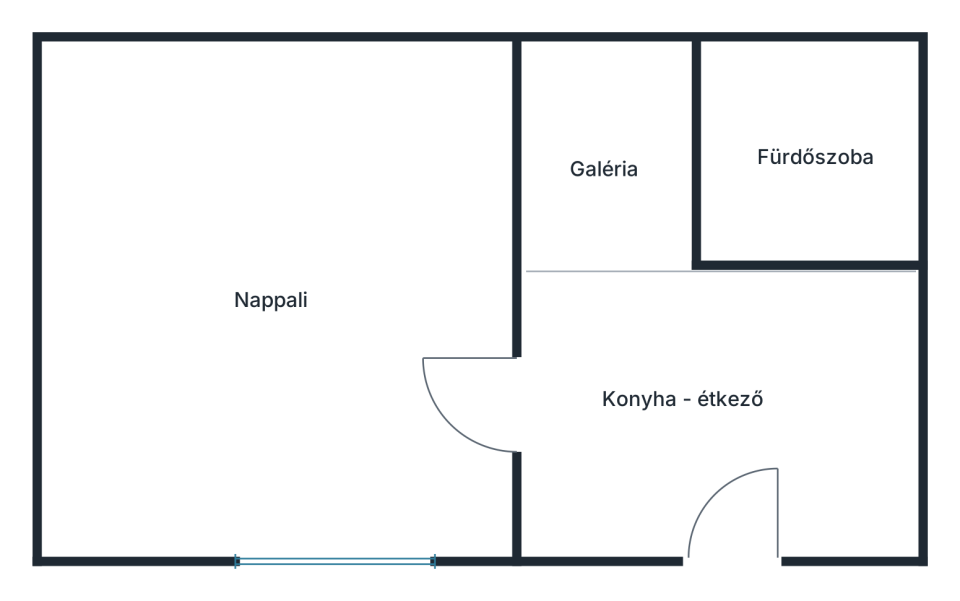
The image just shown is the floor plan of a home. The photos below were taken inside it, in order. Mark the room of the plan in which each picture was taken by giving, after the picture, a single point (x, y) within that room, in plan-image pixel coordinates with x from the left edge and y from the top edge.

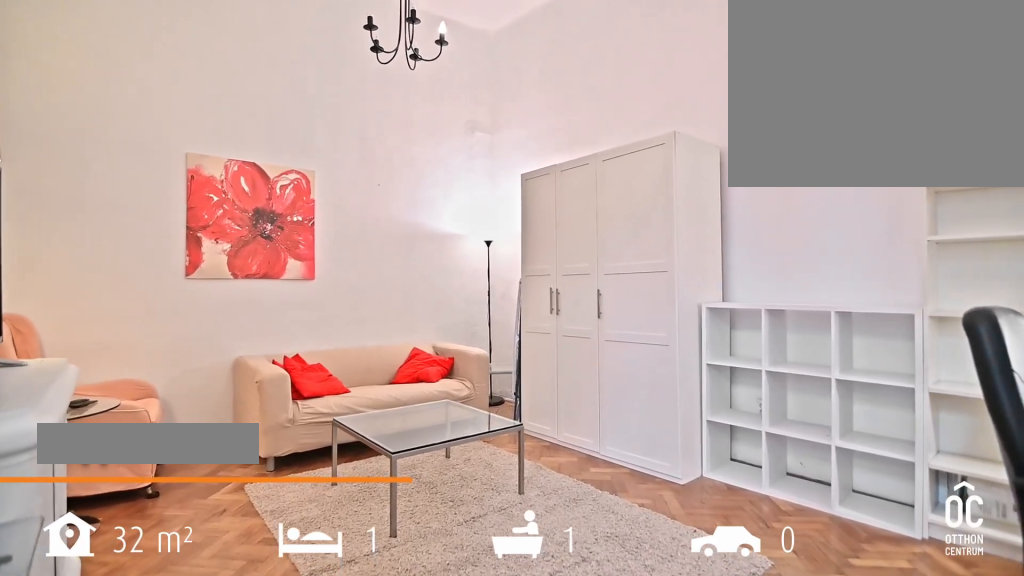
(272, 295)
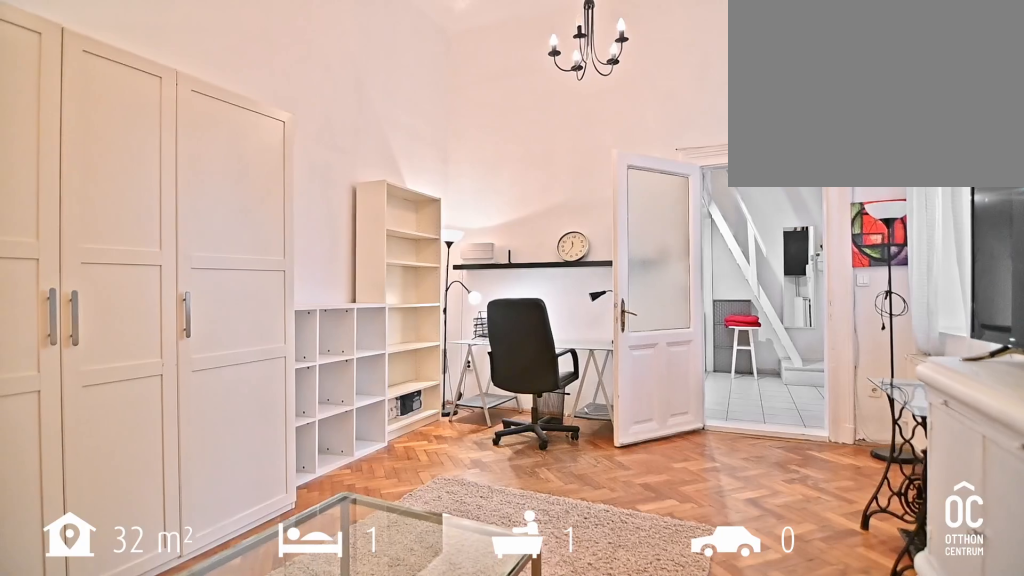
(272, 295)
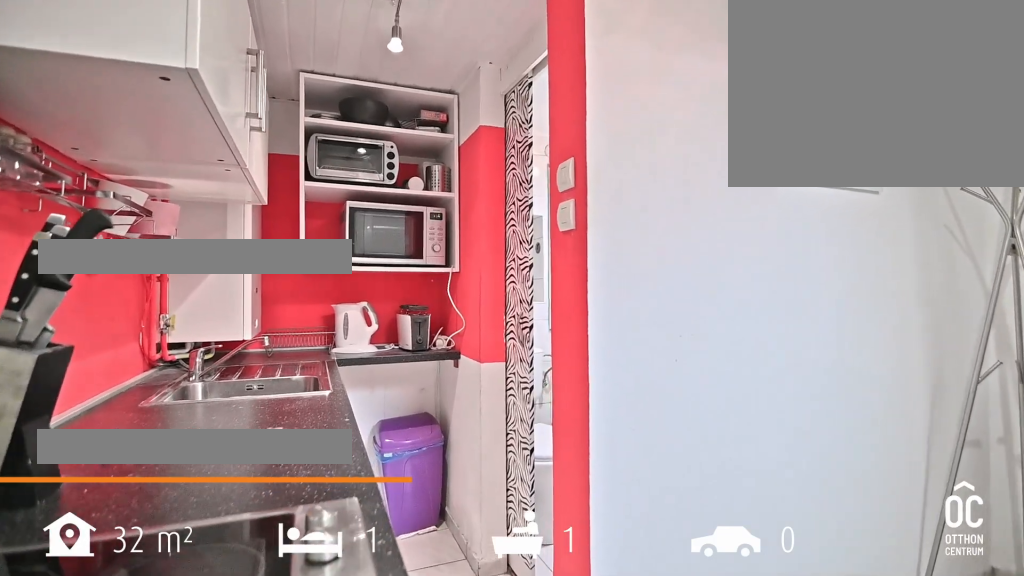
(712, 400)
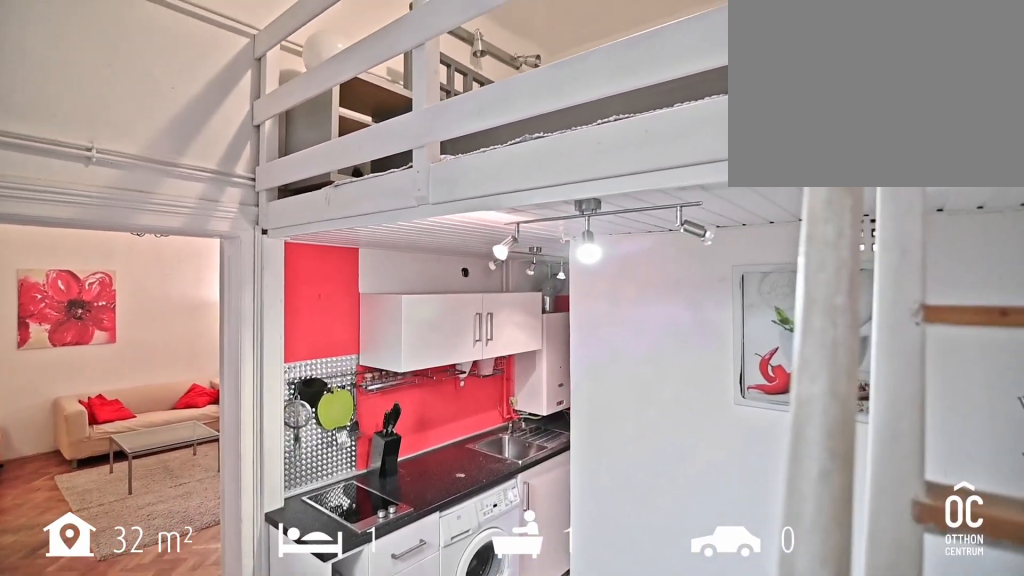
(711, 400)
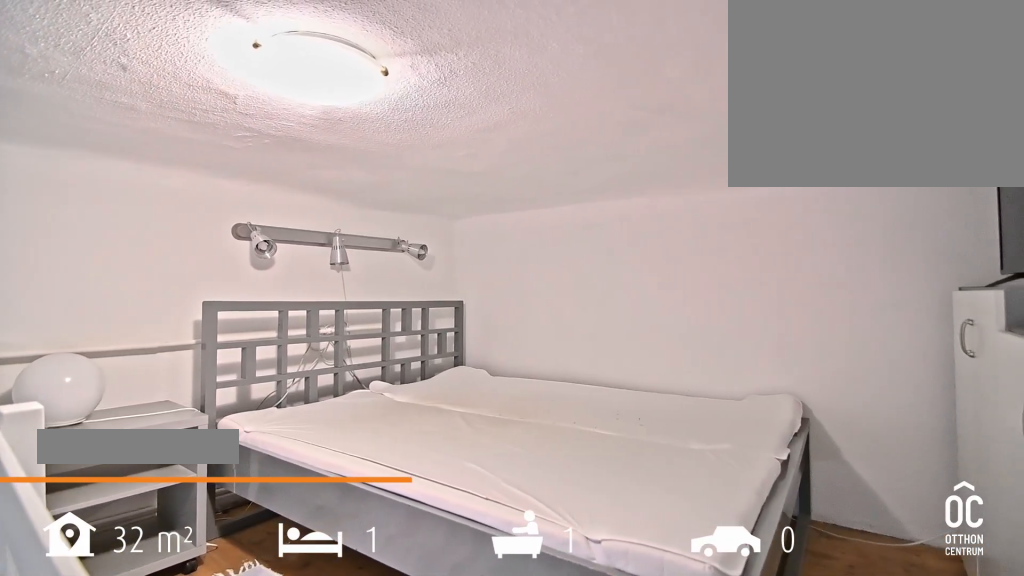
(607, 167)
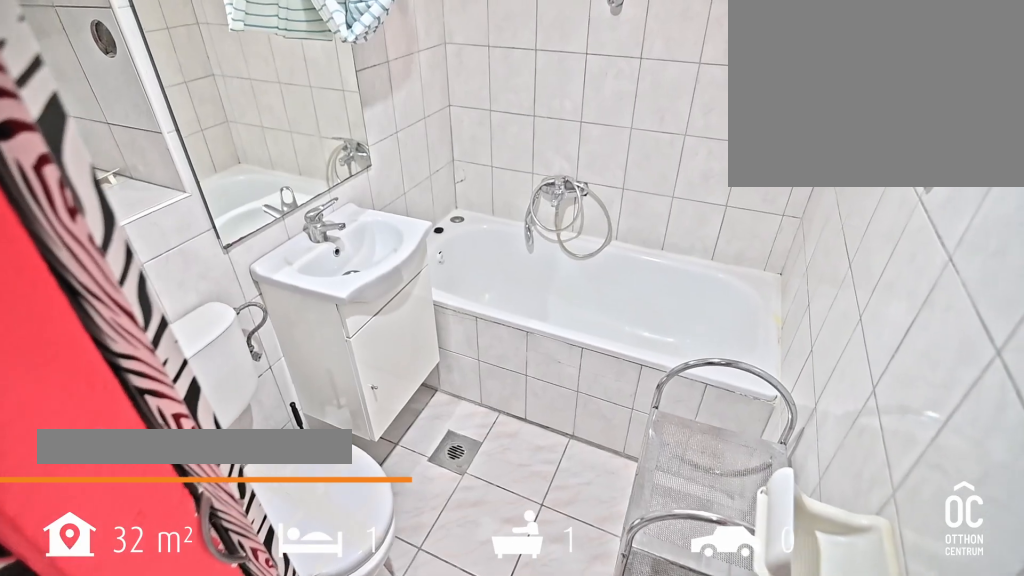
(809, 159)
